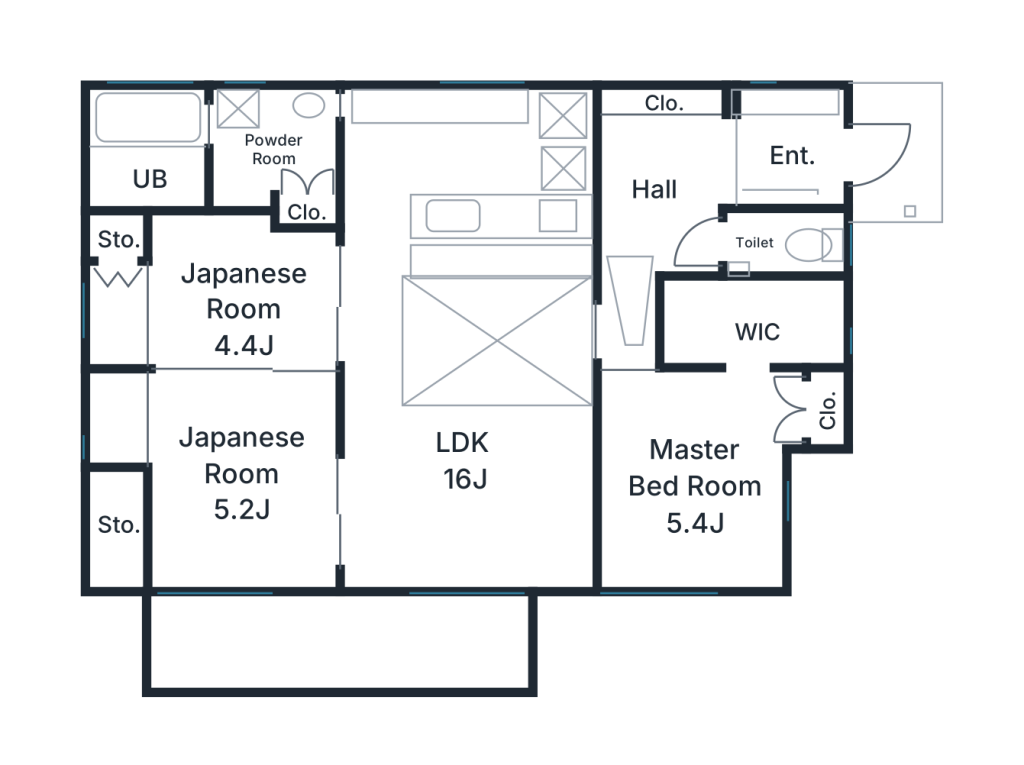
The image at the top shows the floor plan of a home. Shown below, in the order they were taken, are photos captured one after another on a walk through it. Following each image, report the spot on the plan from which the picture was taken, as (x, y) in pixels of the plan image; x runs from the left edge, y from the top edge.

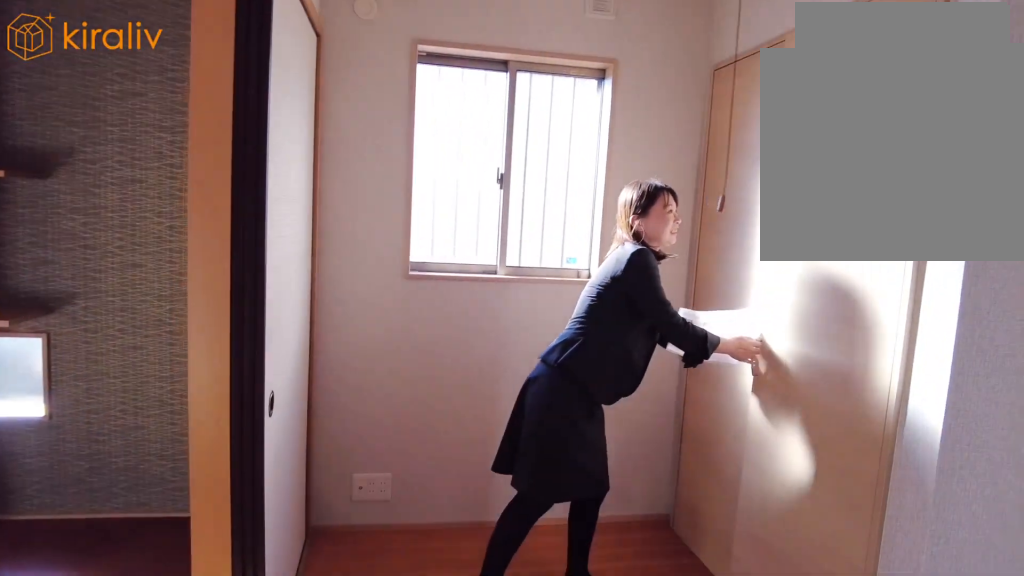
(127, 353)
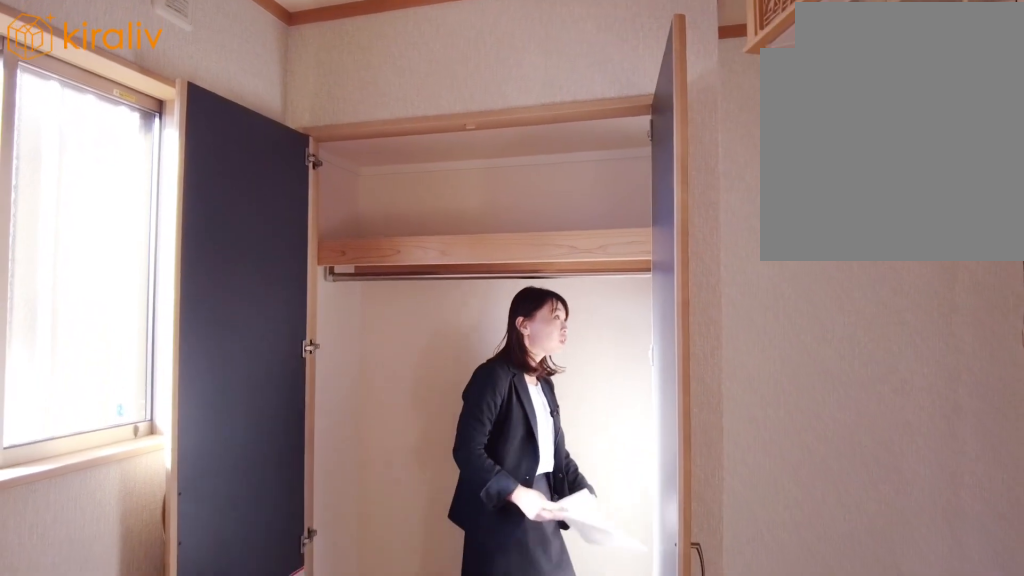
(145, 367)
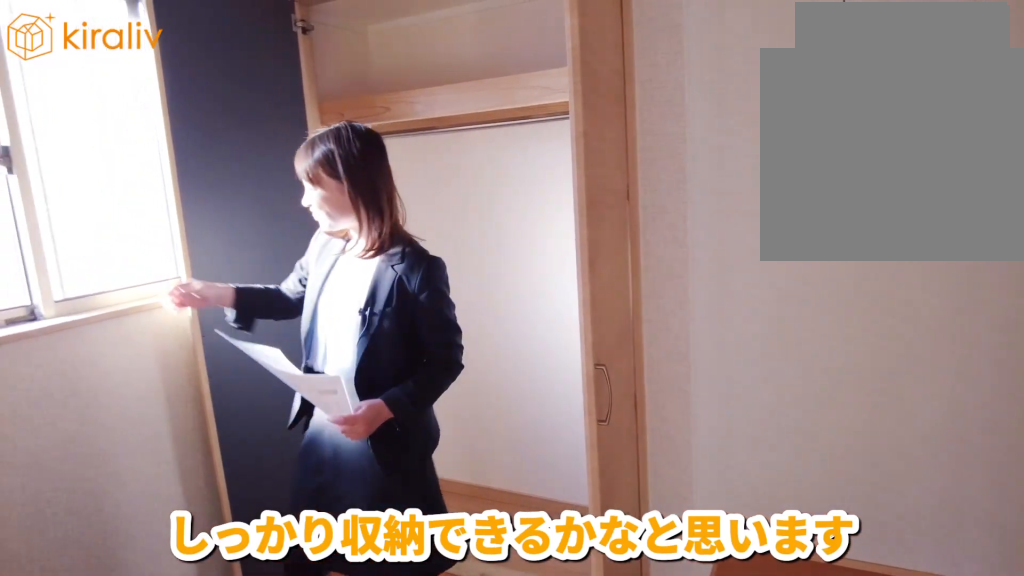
(150, 390)
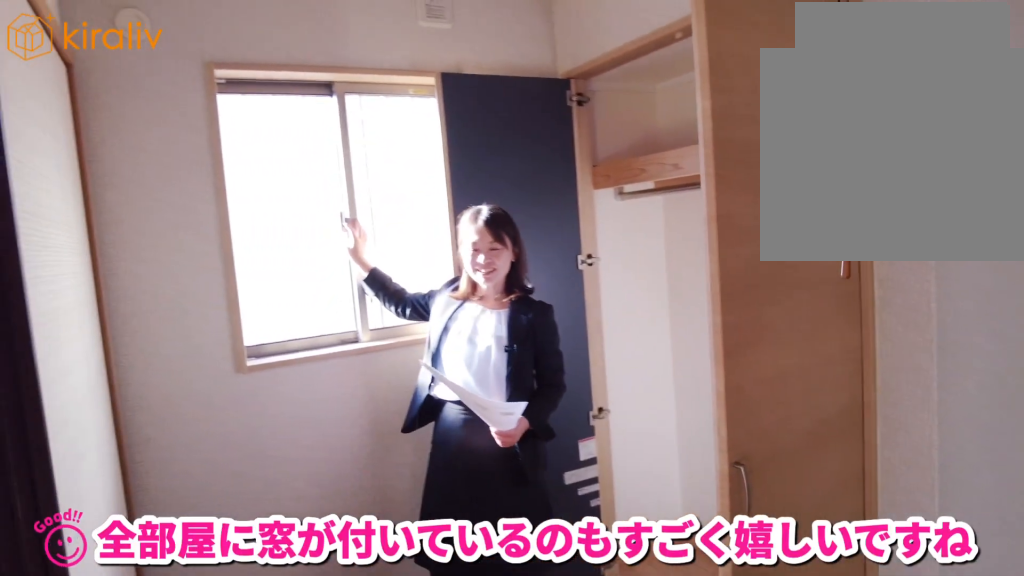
(152, 390)
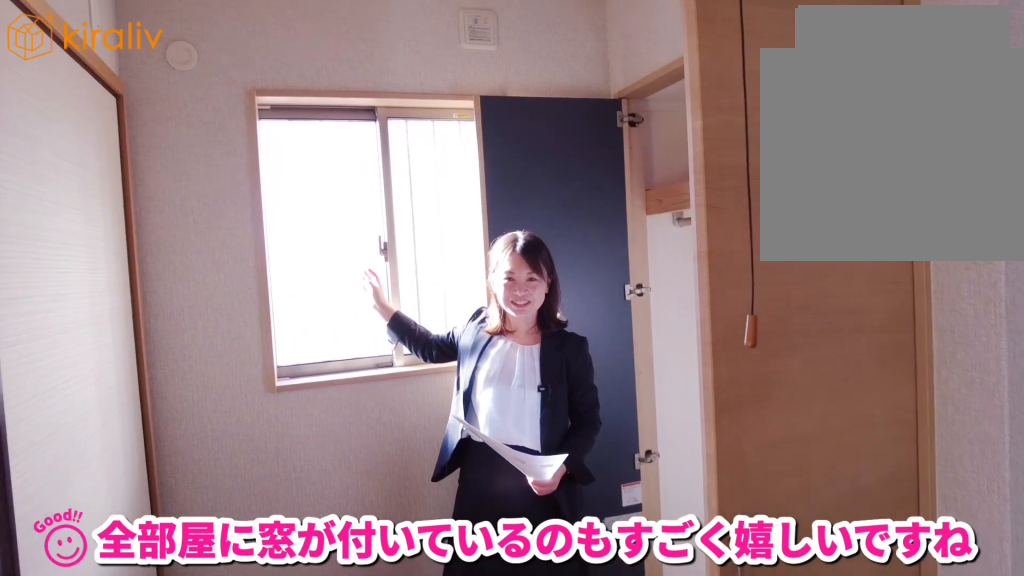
(154, 392)
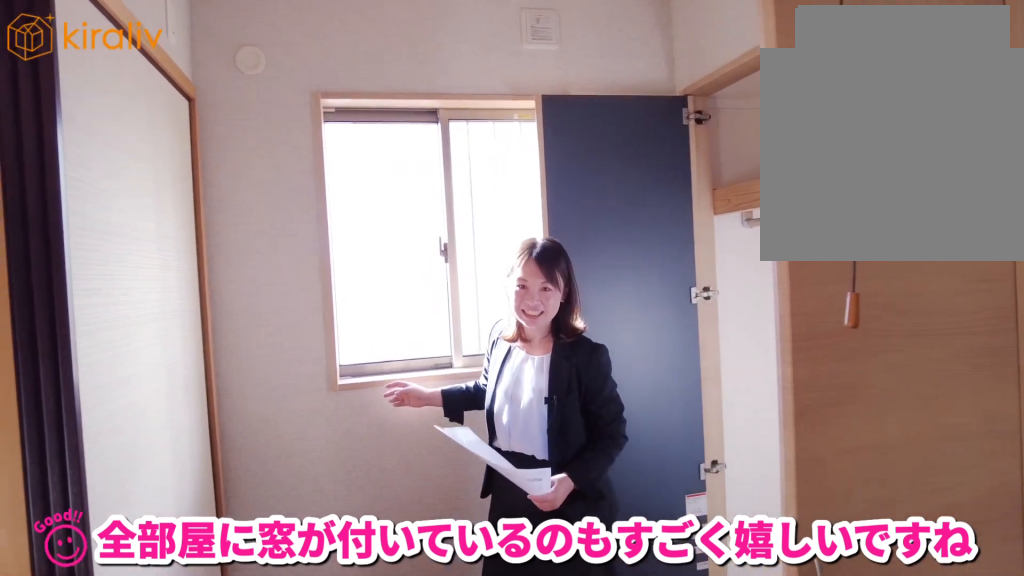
(156, 395)
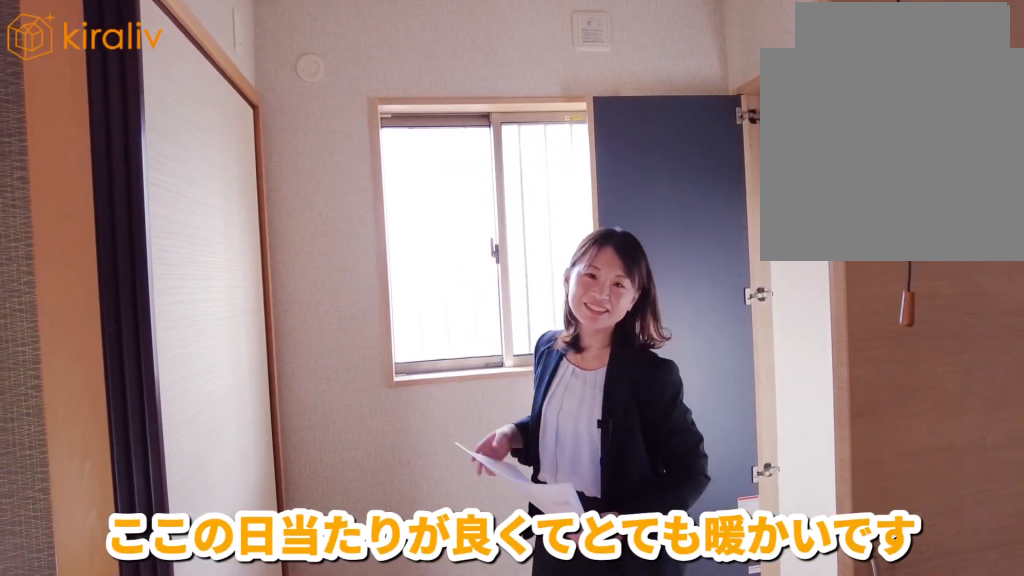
(159, 402)
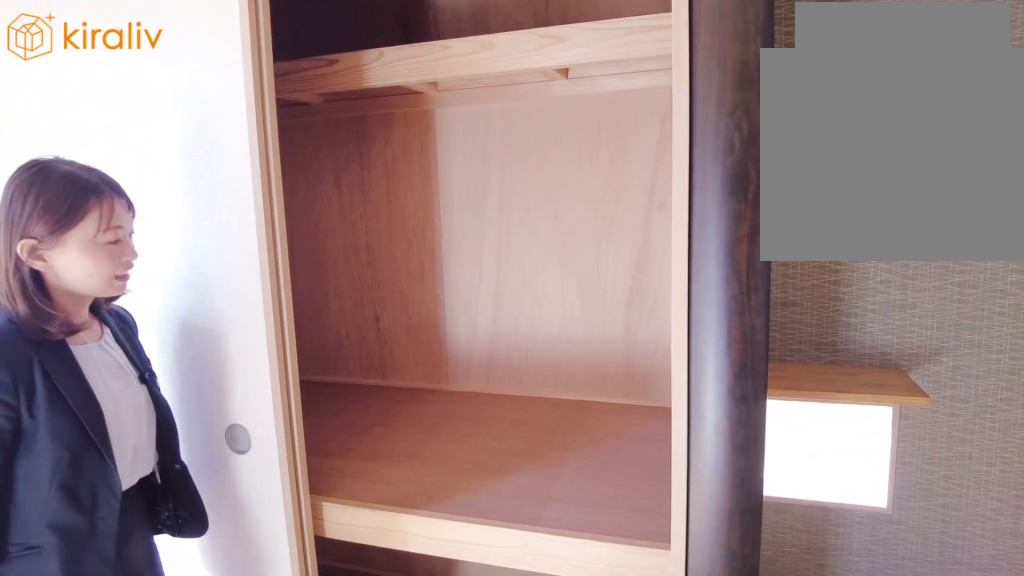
(174, 534)
